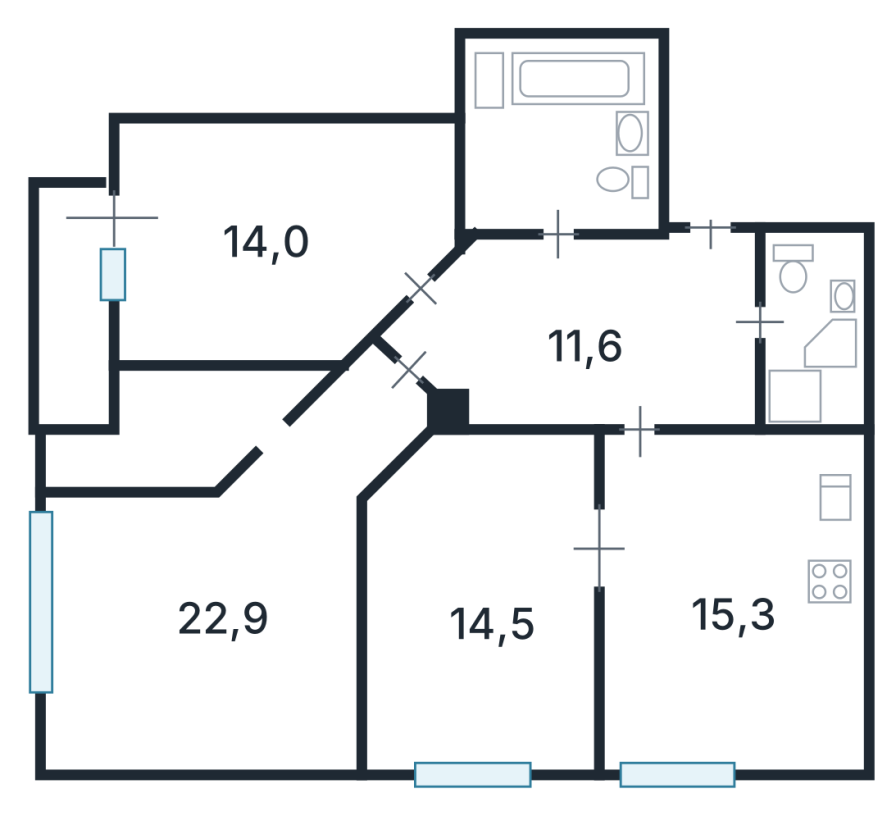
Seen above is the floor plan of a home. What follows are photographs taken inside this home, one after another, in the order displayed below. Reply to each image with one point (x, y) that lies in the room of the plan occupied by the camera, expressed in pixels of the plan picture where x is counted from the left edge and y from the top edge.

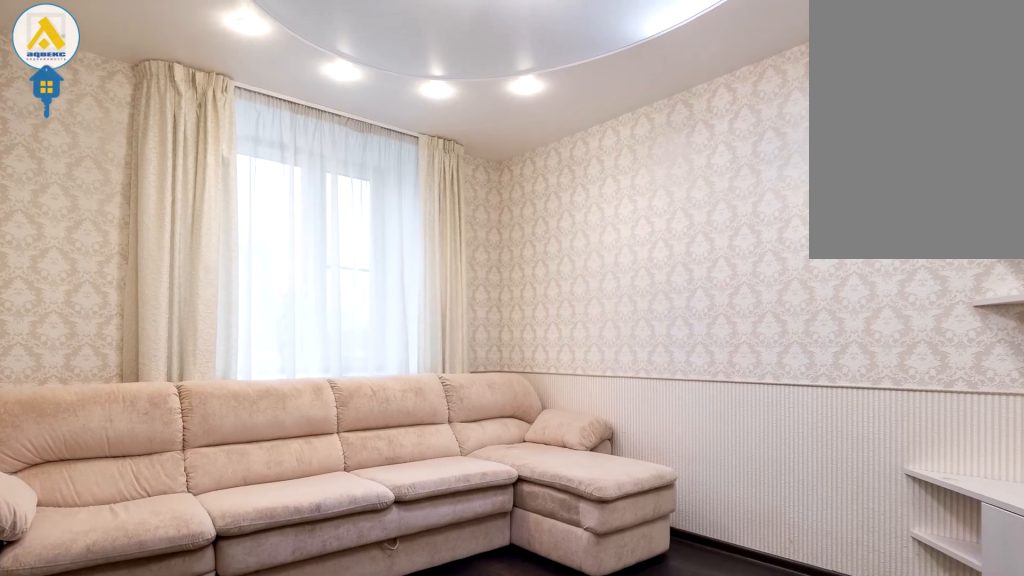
(488, 632)
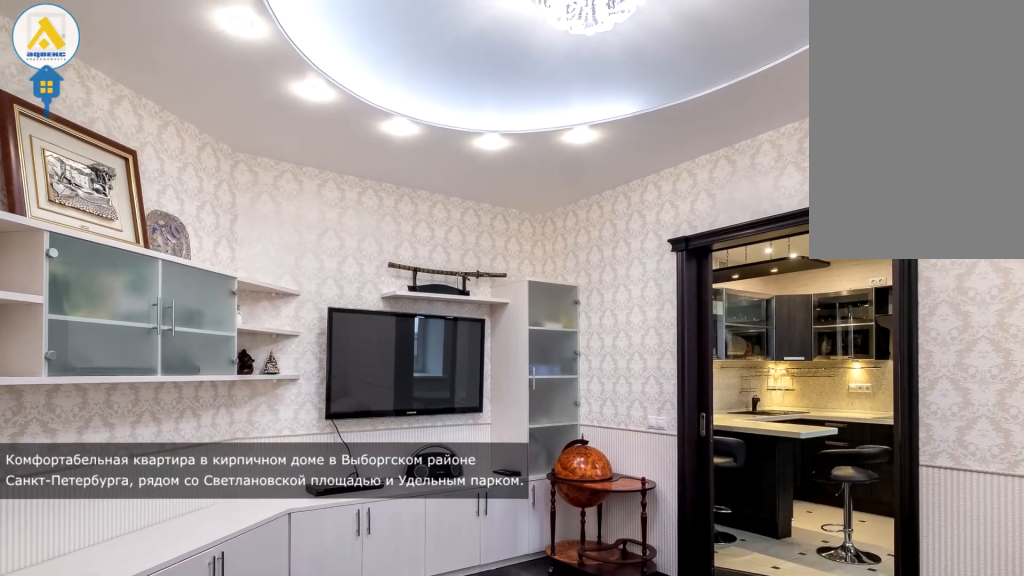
(487, 632)
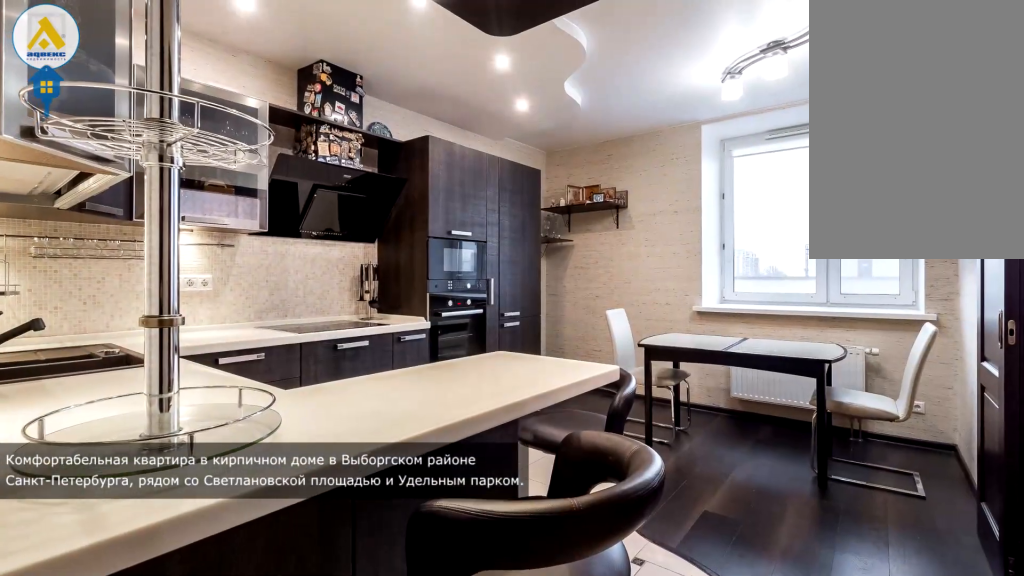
(639, 610)
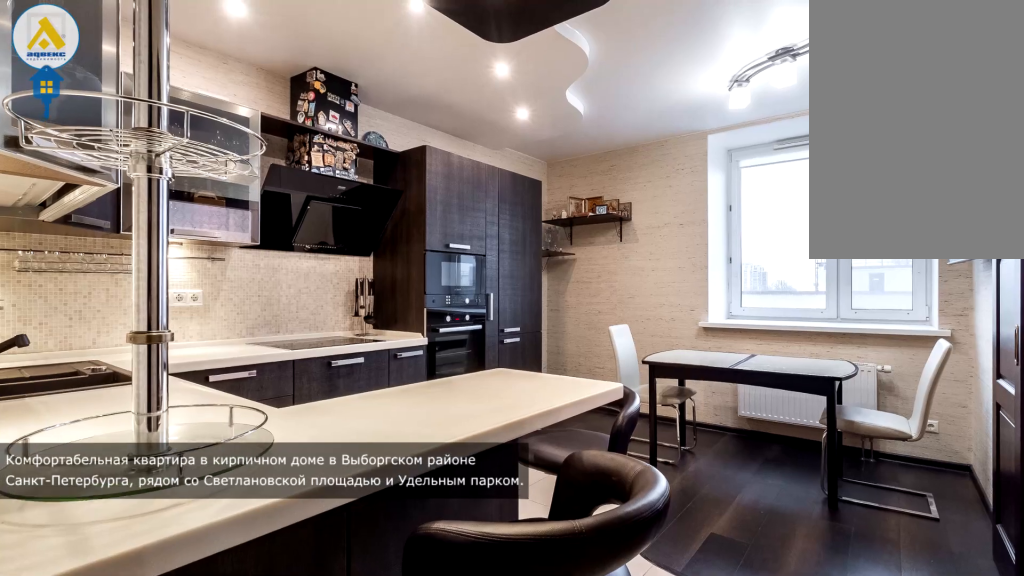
(707, 593)
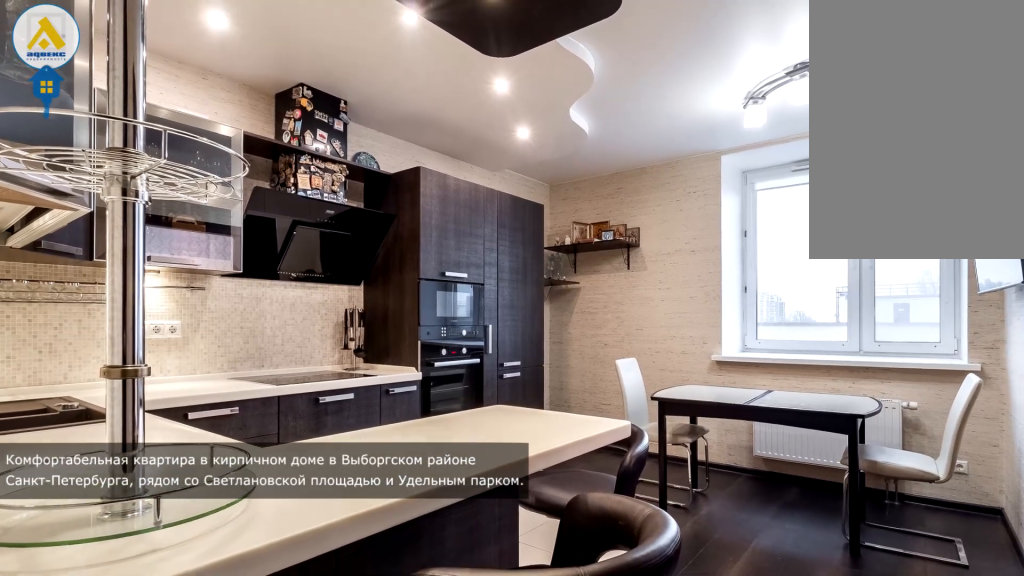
(733, 595)
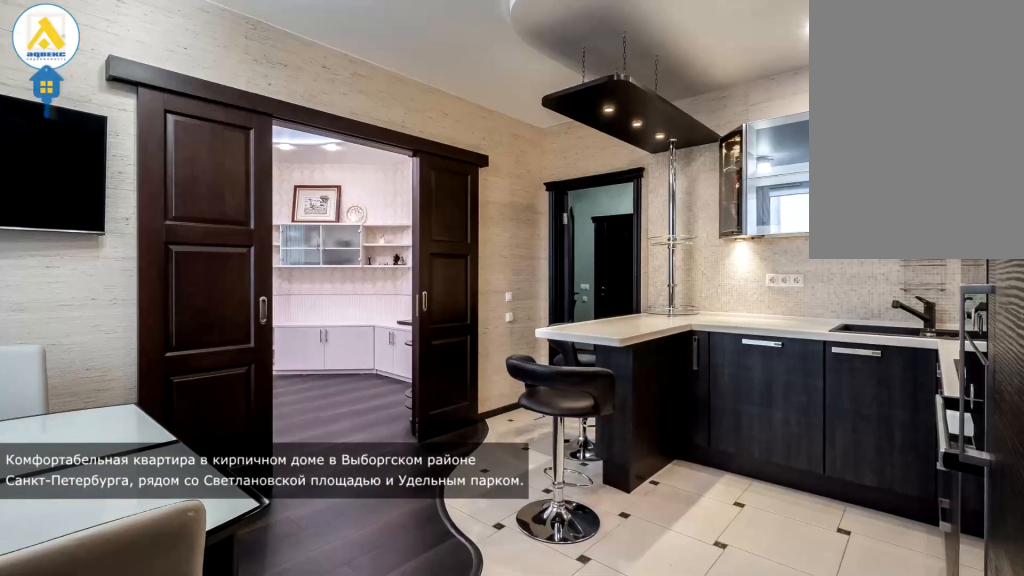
(735, 611)
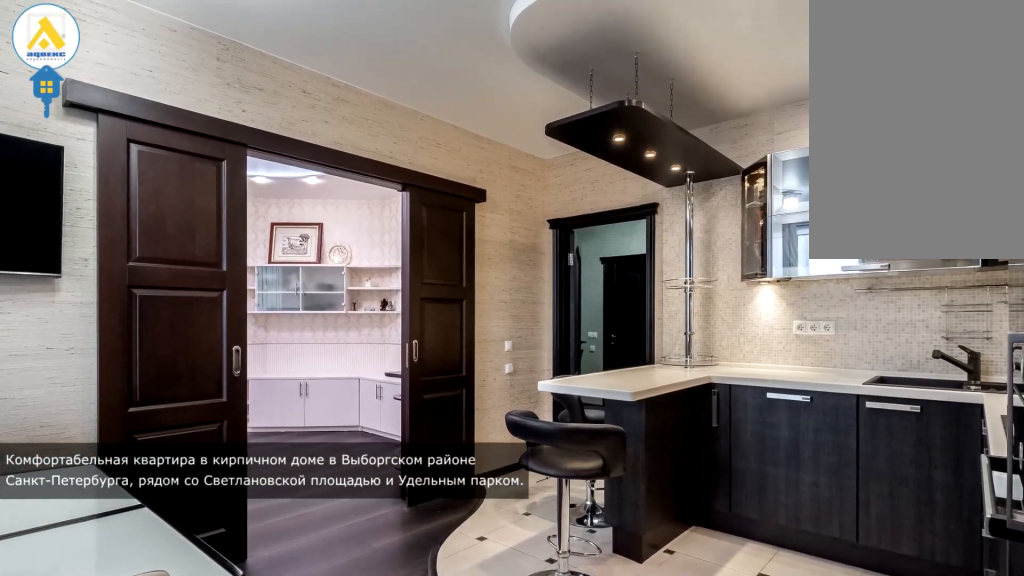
(758, 596)
